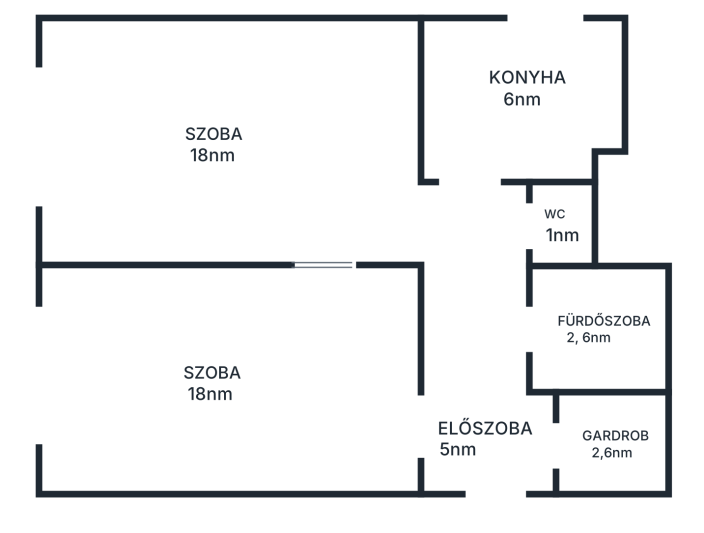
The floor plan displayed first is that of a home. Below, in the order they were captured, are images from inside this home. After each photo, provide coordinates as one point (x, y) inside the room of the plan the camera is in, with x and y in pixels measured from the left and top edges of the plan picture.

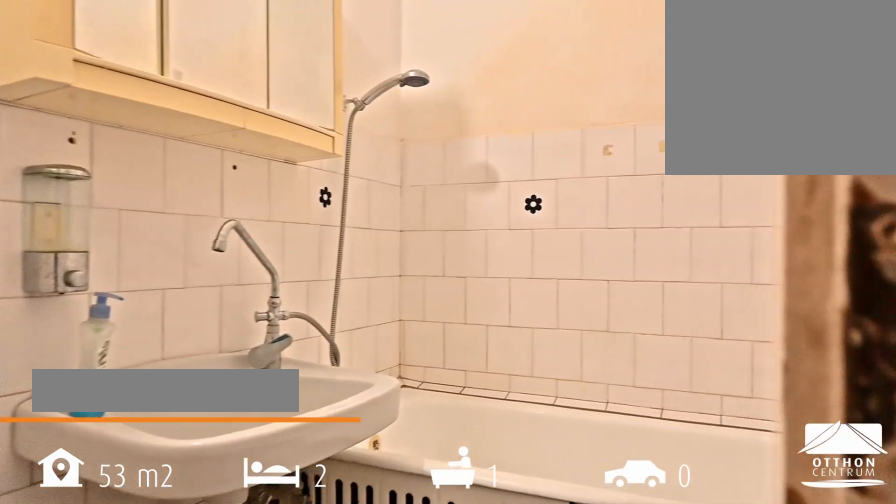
(604, 338)
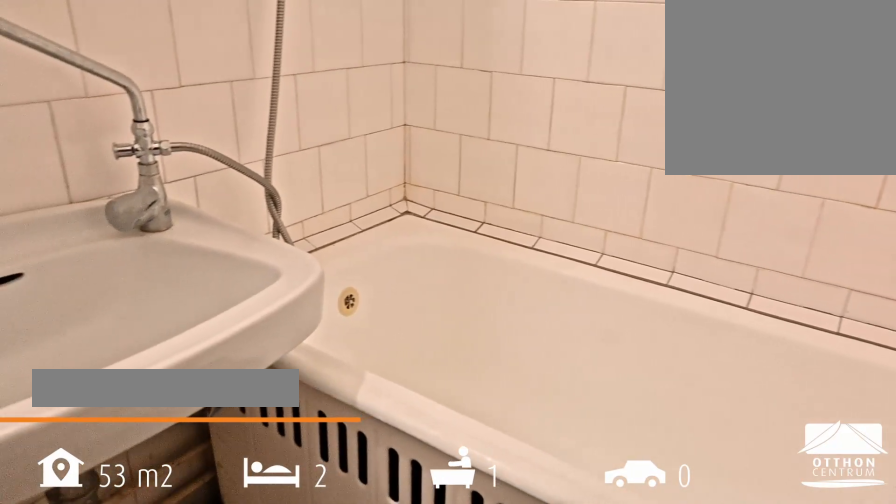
(604, 338)
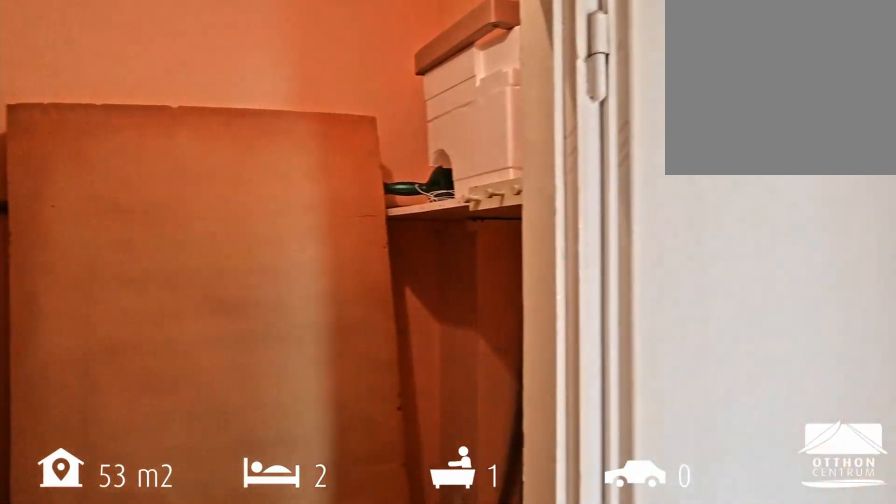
(610, 444)
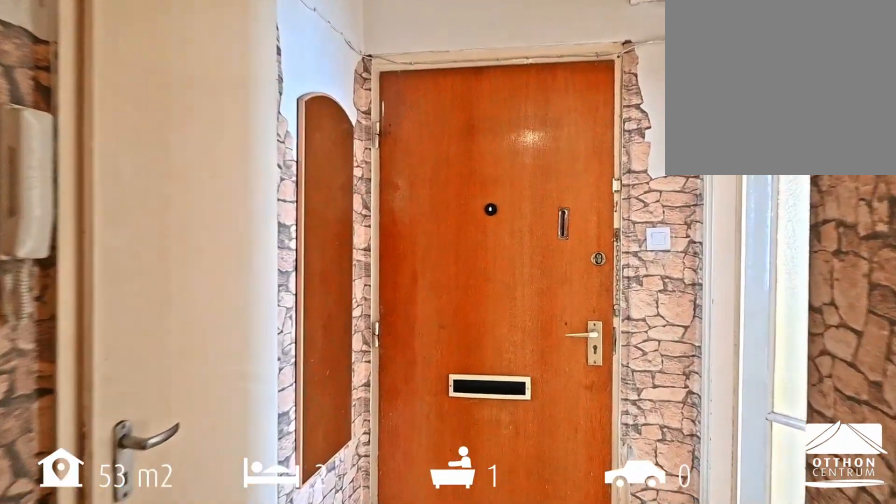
(494, 466)
